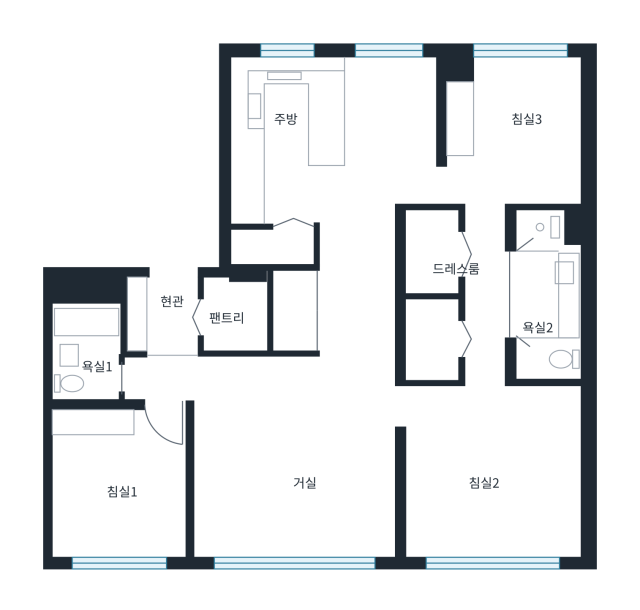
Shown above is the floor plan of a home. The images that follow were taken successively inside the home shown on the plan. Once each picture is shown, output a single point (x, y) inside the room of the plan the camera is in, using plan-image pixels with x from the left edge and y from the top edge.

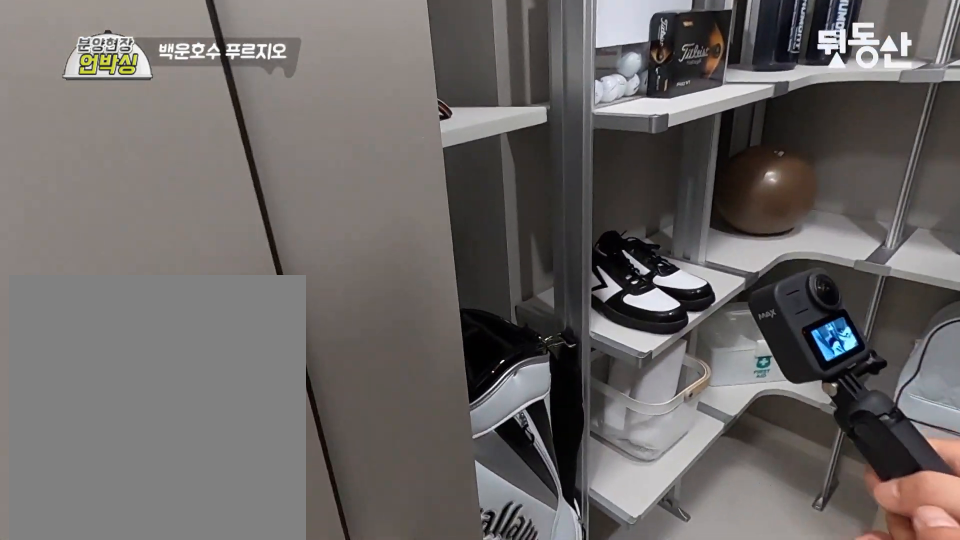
(167, 320)
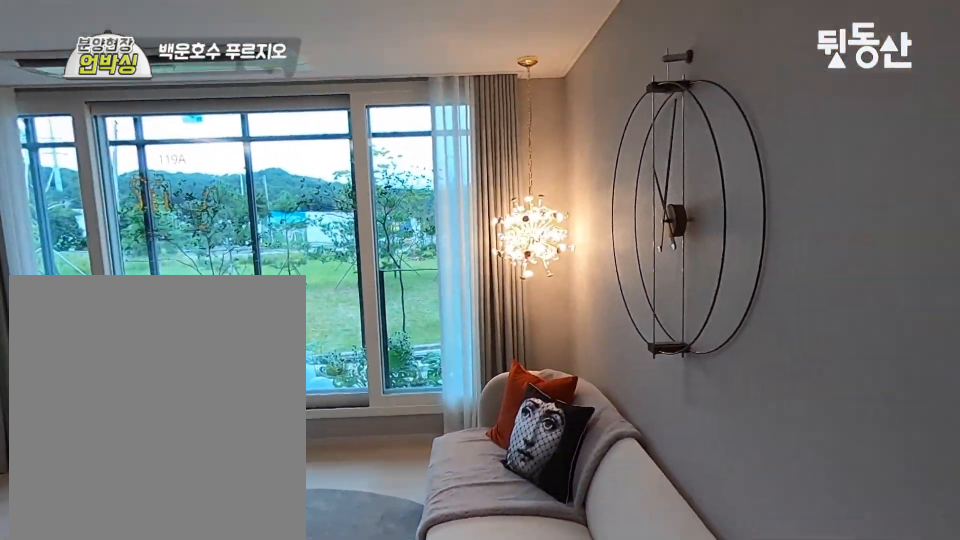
(308, 500)
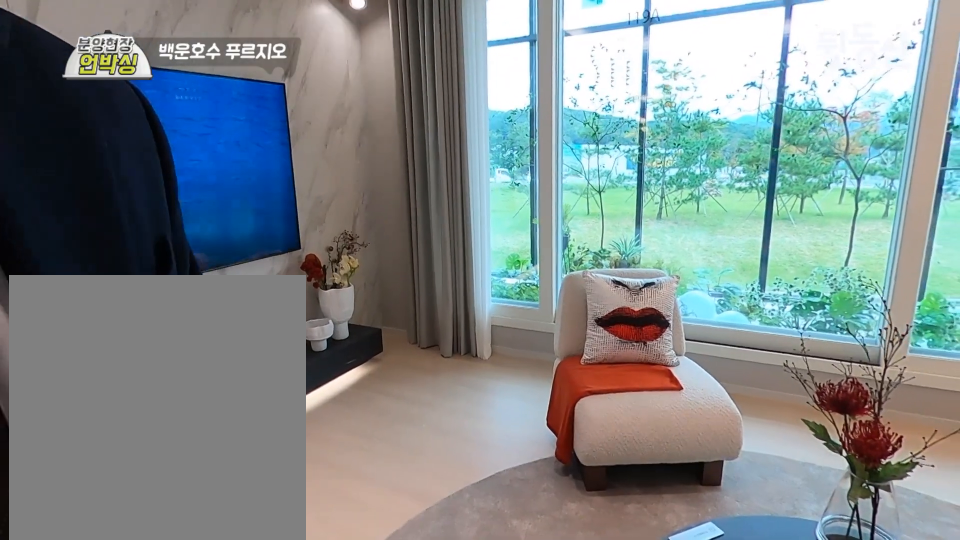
(307, 499)
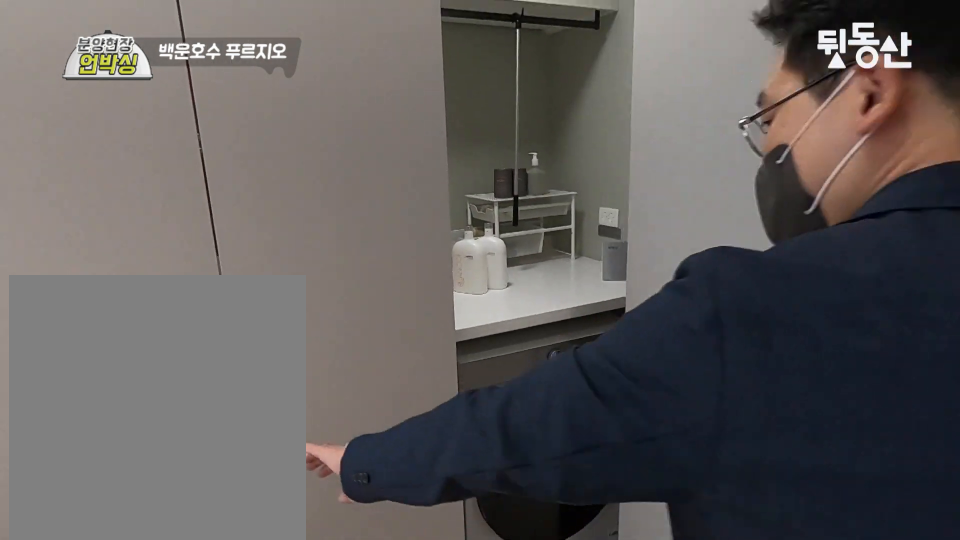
(358, 324)
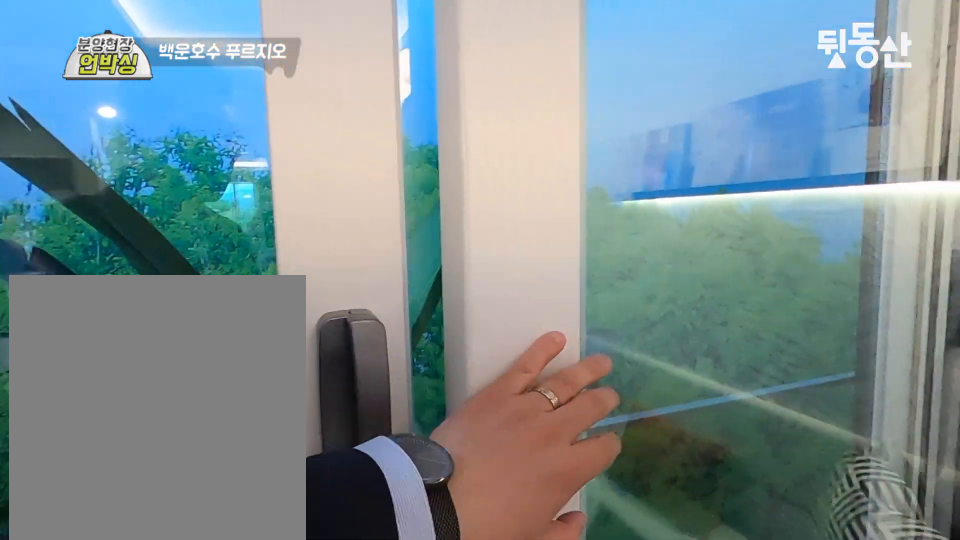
(387, 153)
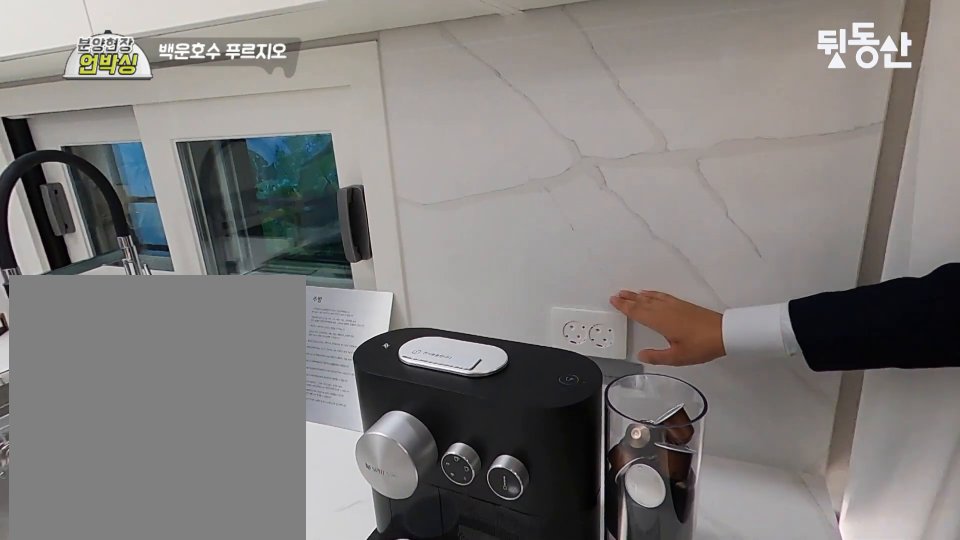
(387, 153)
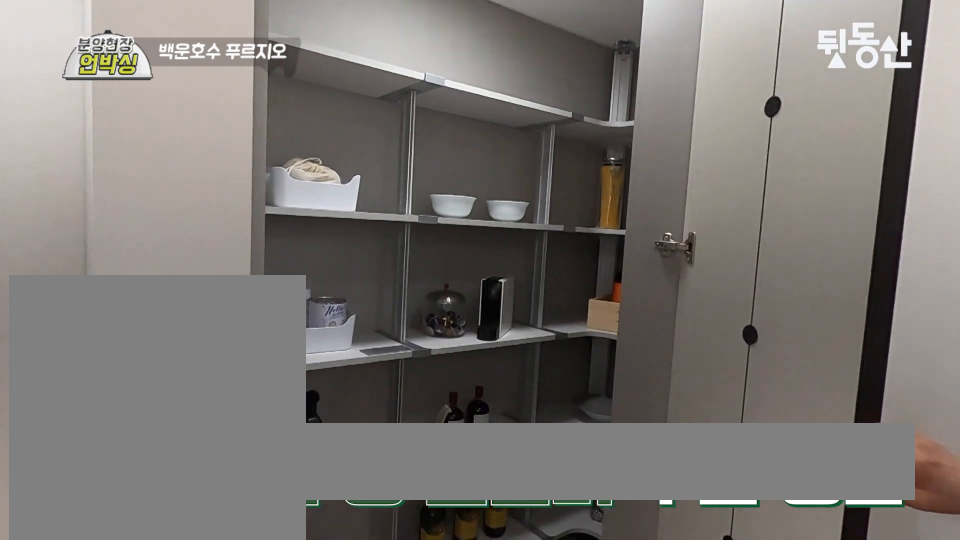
(295, 232)
